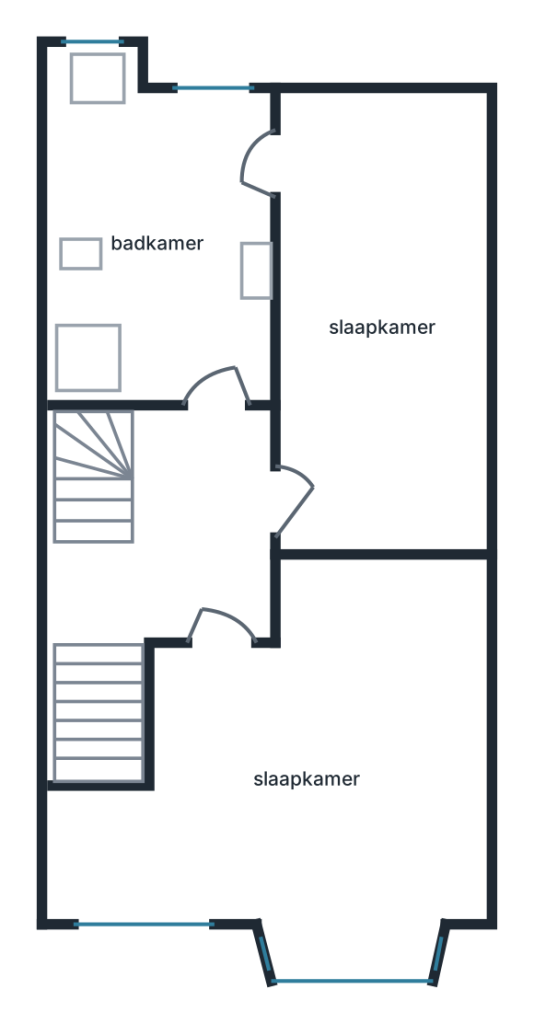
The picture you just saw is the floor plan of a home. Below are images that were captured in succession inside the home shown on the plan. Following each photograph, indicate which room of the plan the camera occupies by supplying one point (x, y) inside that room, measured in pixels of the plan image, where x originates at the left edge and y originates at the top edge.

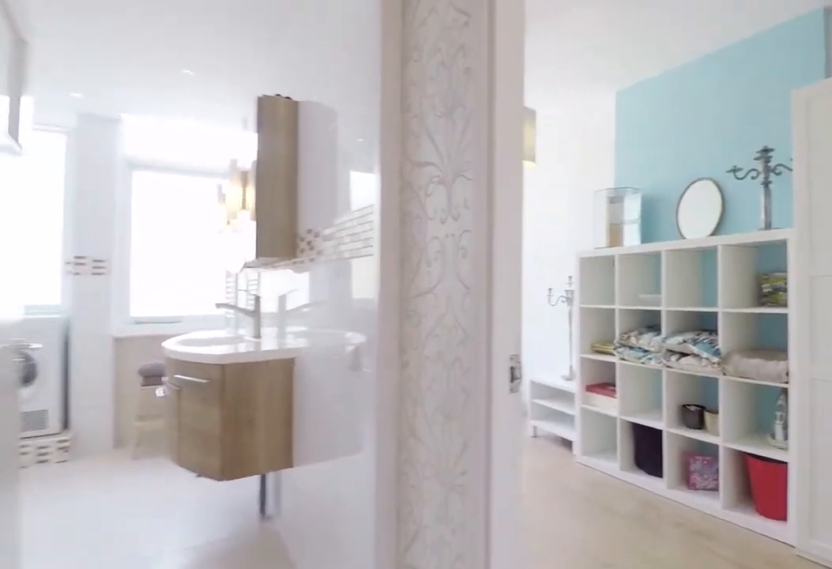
(180, 540)
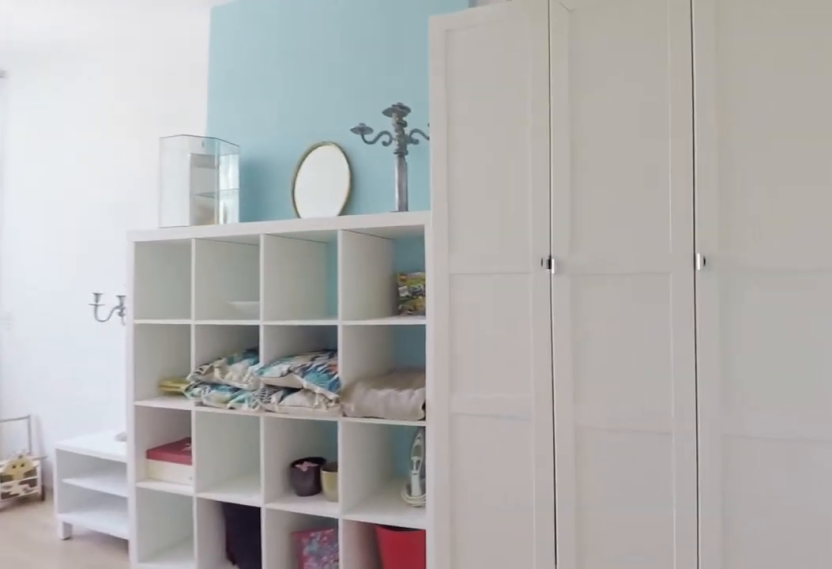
(380, 323)
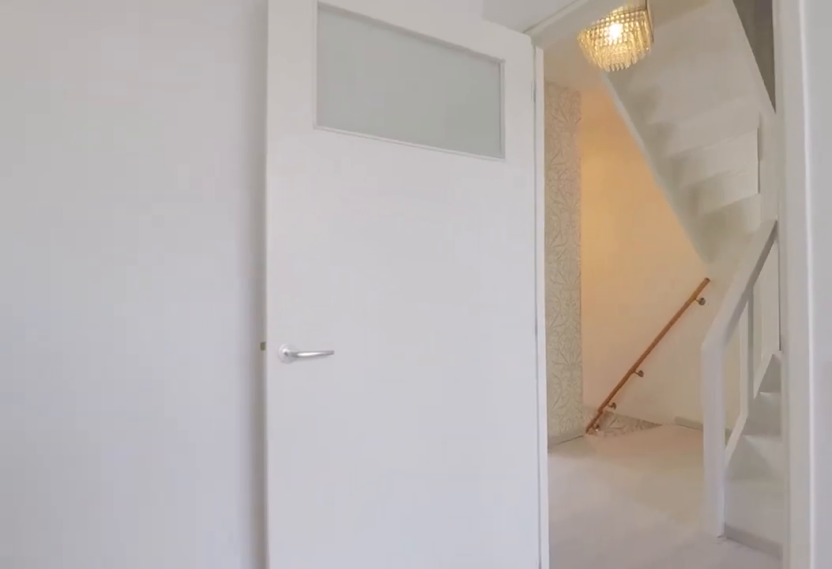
(380, 323)
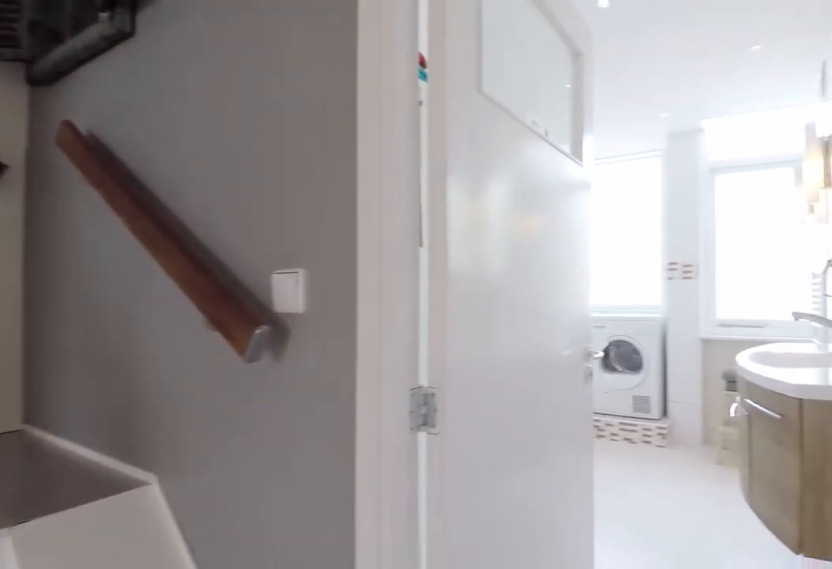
(181, 541)
